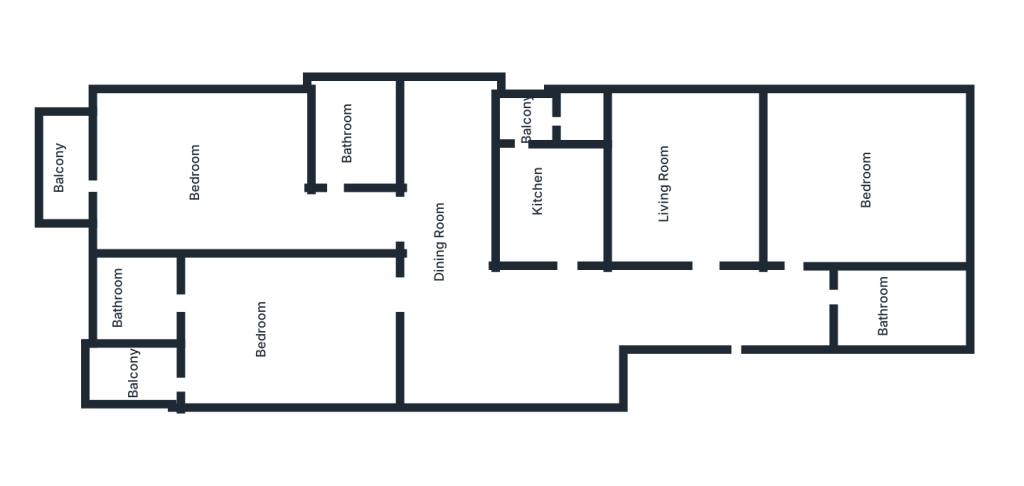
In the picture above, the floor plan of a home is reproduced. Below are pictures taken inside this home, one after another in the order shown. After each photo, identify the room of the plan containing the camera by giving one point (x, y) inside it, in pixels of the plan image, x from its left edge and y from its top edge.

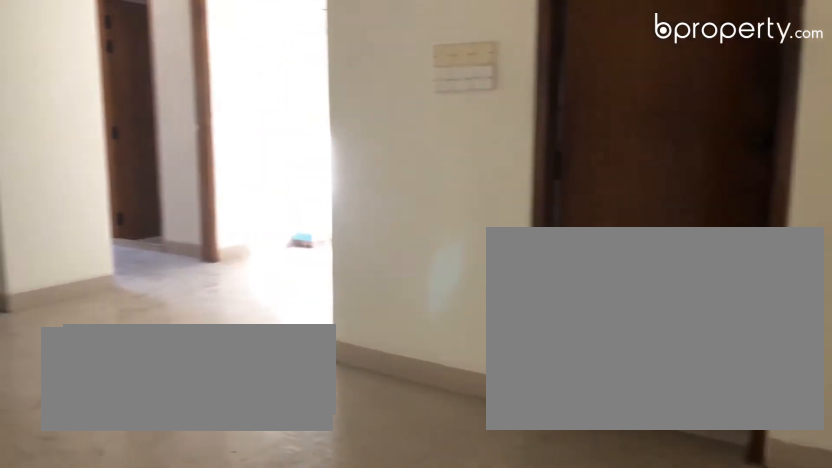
(472, 343)
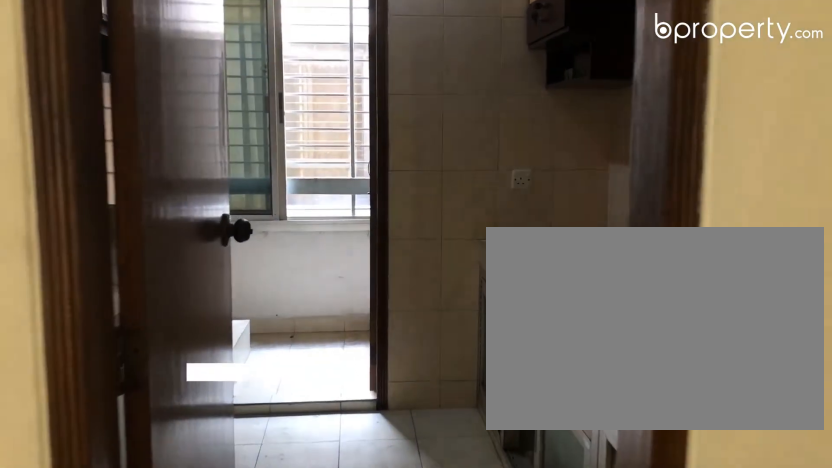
(558, 194)
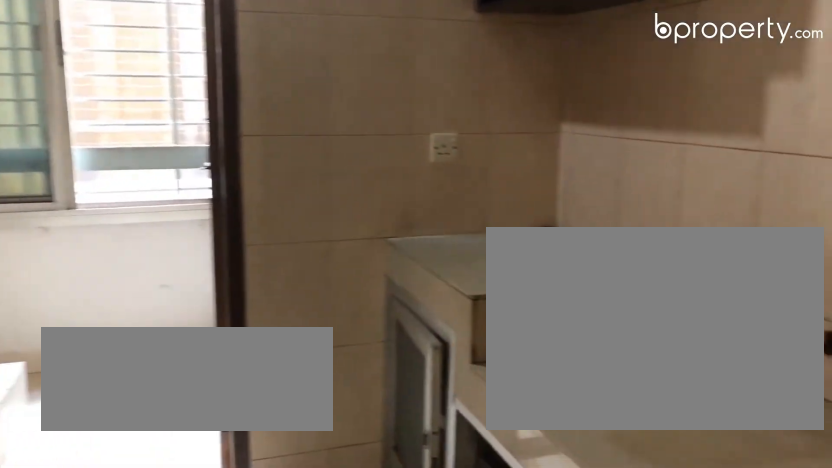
(558, 194)
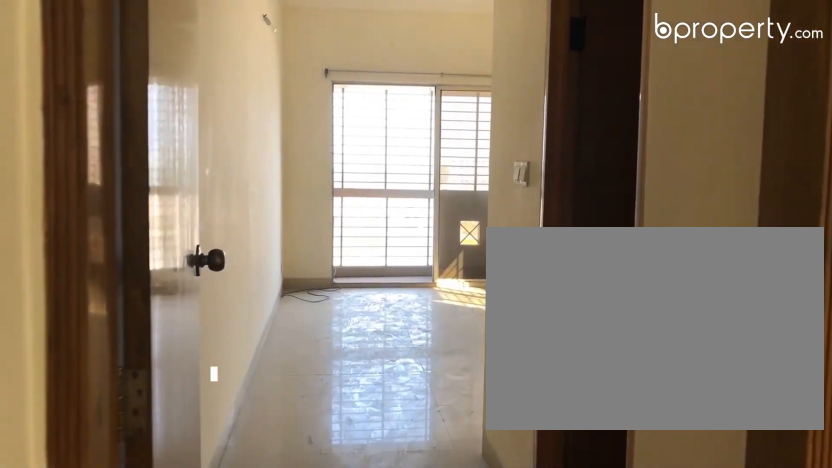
(372, 230)
